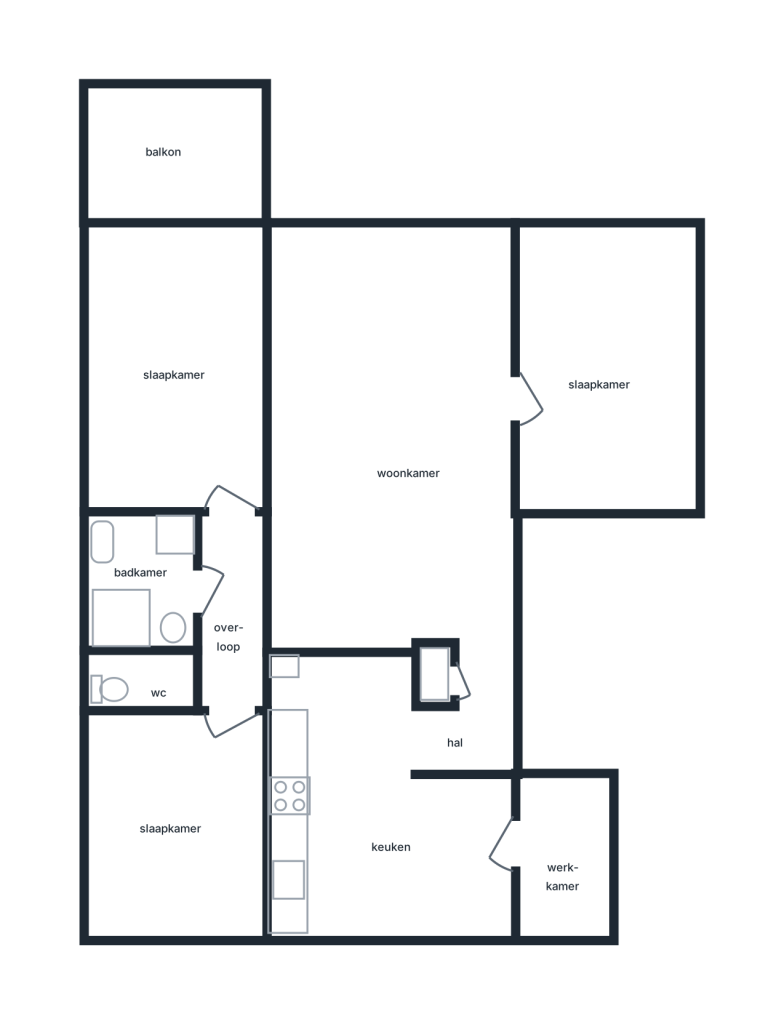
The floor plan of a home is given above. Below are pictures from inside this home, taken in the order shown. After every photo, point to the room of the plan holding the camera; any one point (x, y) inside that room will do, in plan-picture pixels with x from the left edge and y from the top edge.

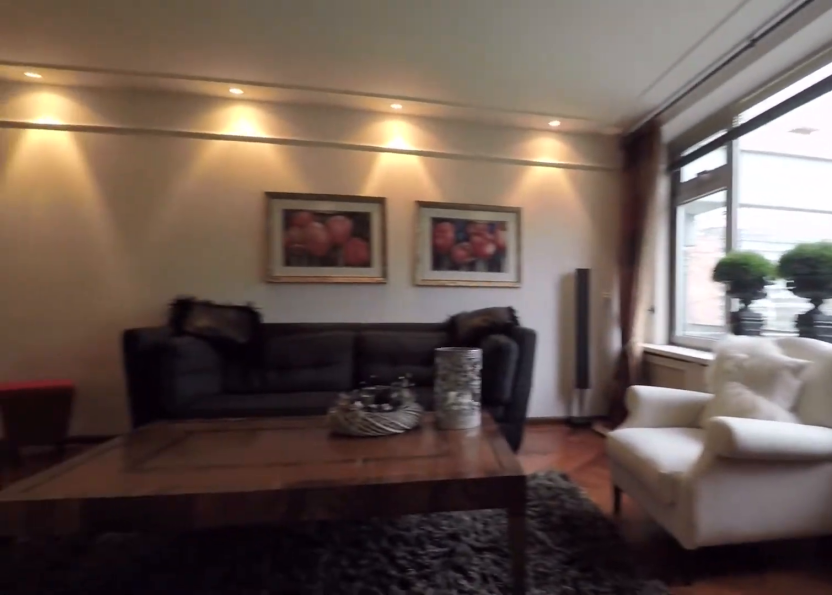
(391, 437)
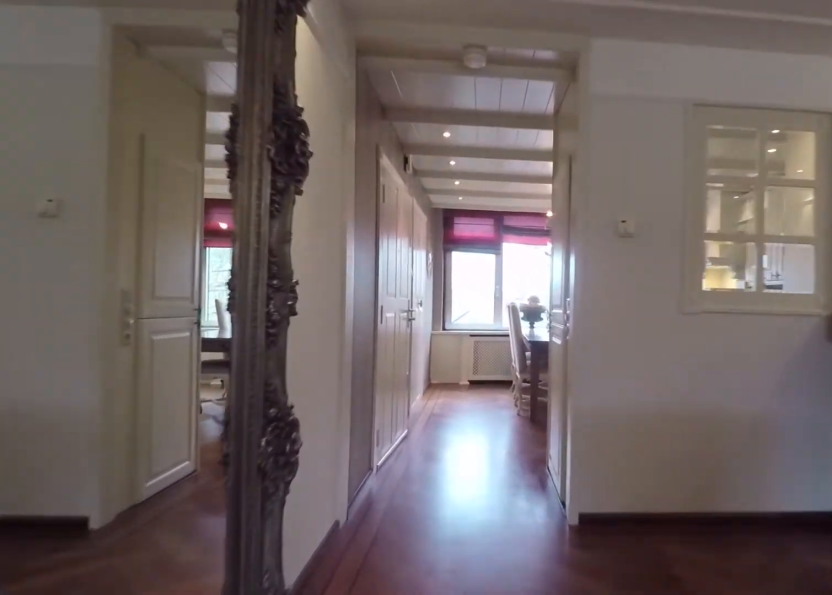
(391, 437)
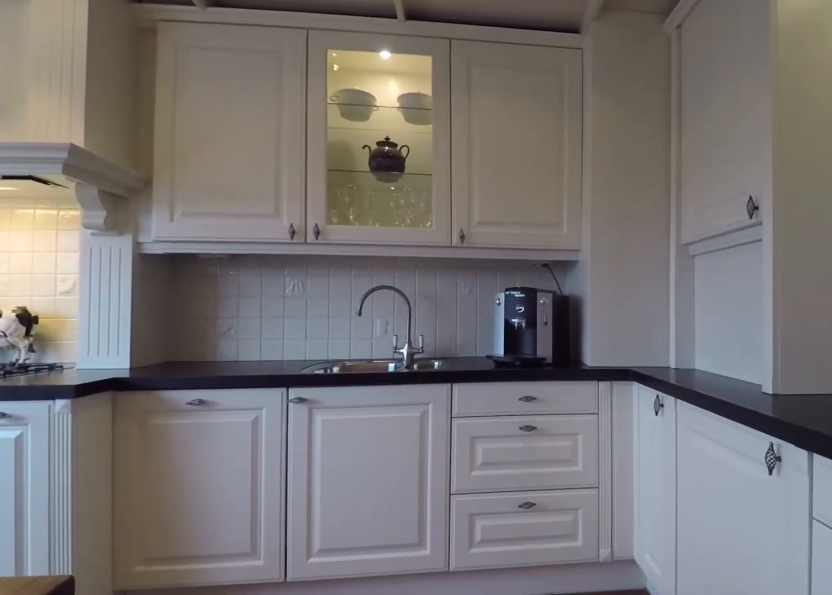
(390, 797)
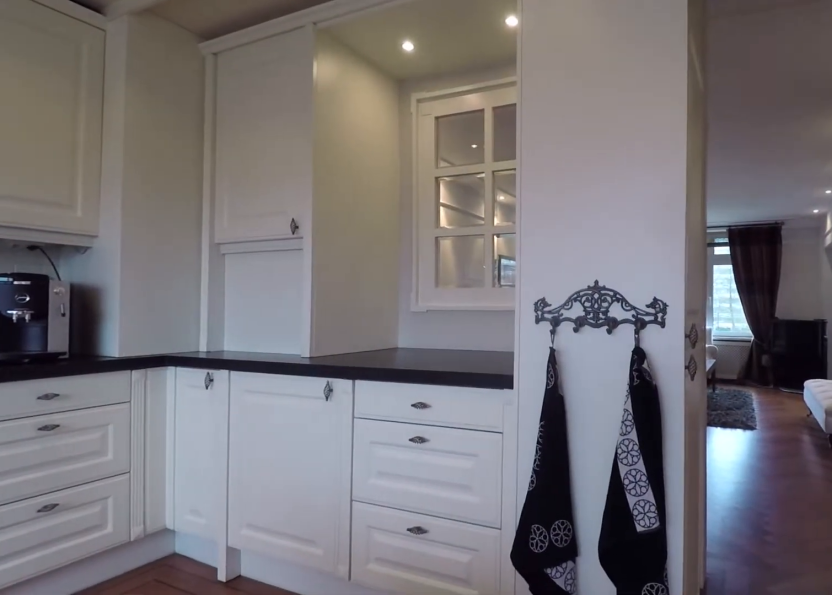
(390, 797)
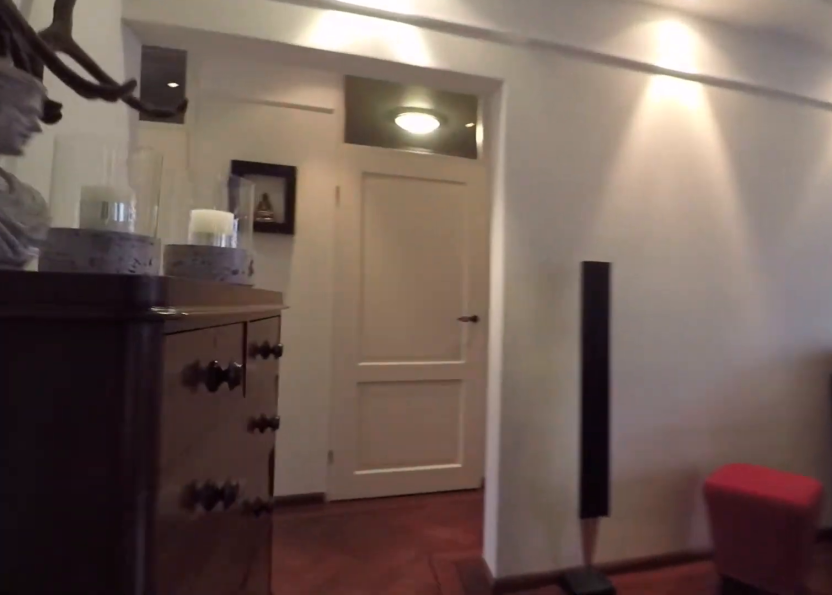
(391, 437)
